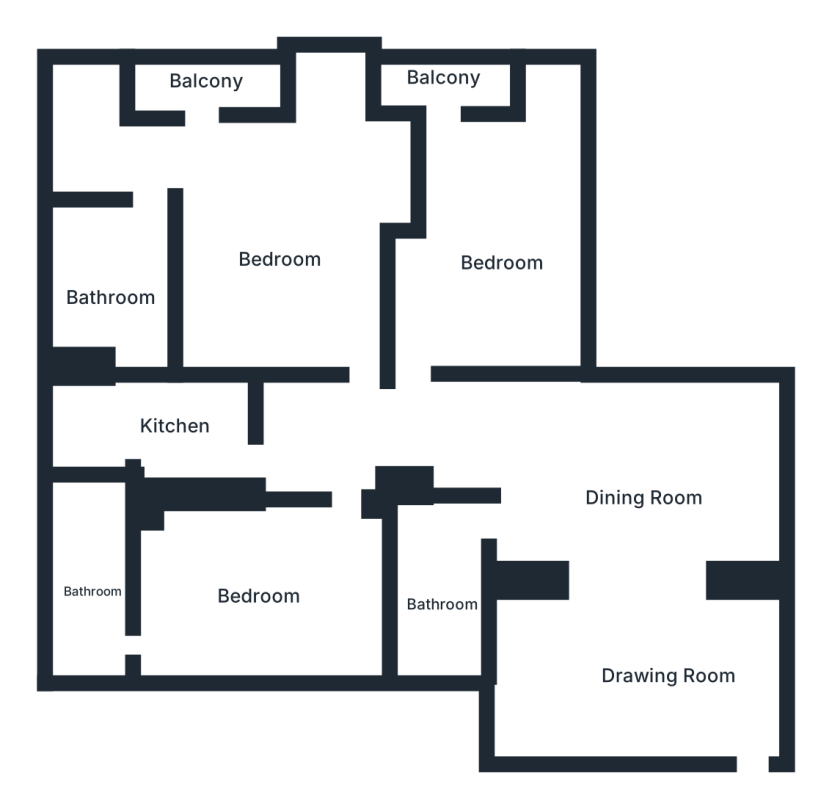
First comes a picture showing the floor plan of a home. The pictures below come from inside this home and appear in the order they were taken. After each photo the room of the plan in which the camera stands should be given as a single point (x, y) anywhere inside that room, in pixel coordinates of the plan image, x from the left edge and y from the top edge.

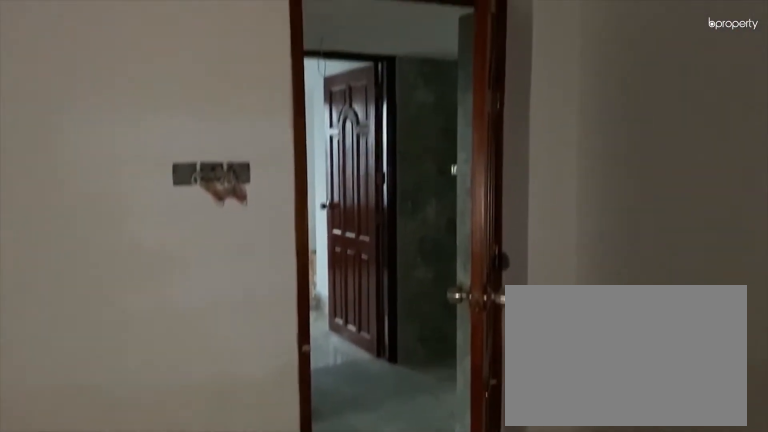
(261, 599)
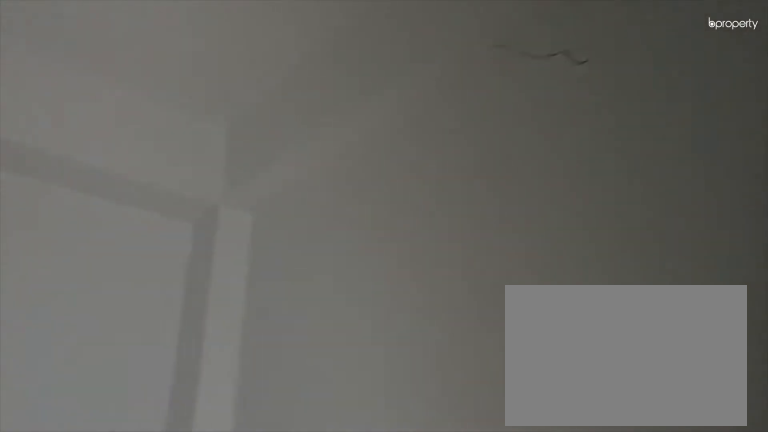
(261, 599)
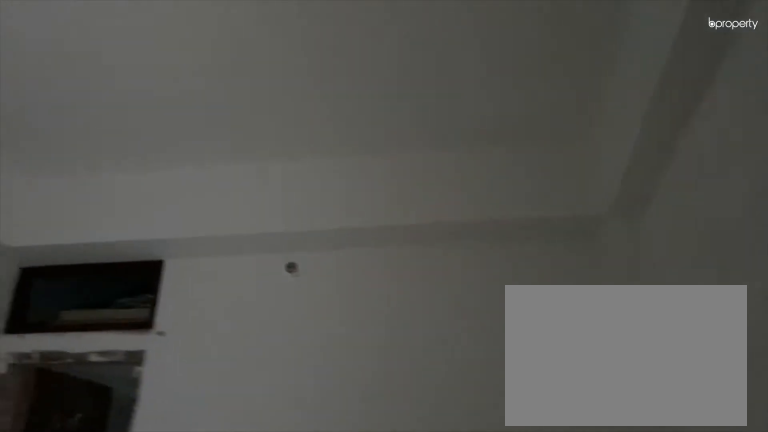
(261, 599)
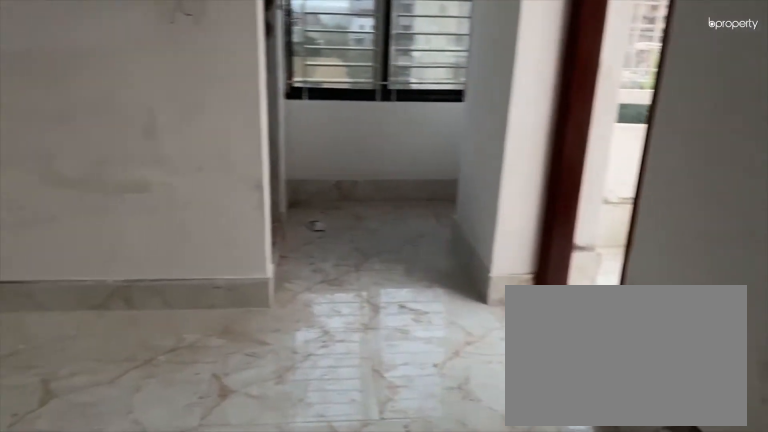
(286, 256)
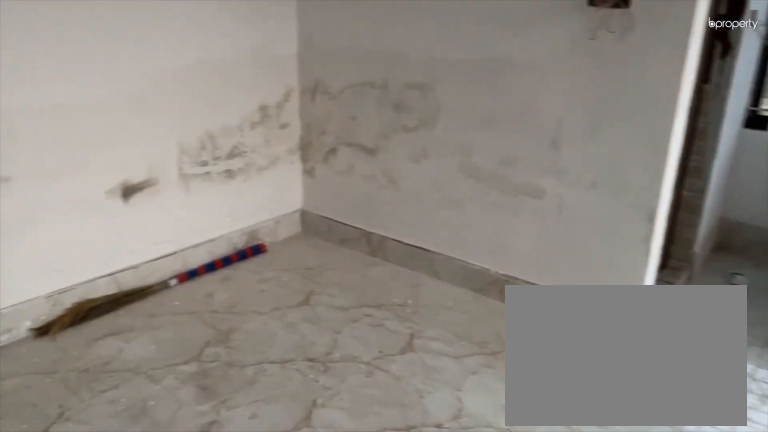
(286, 256)
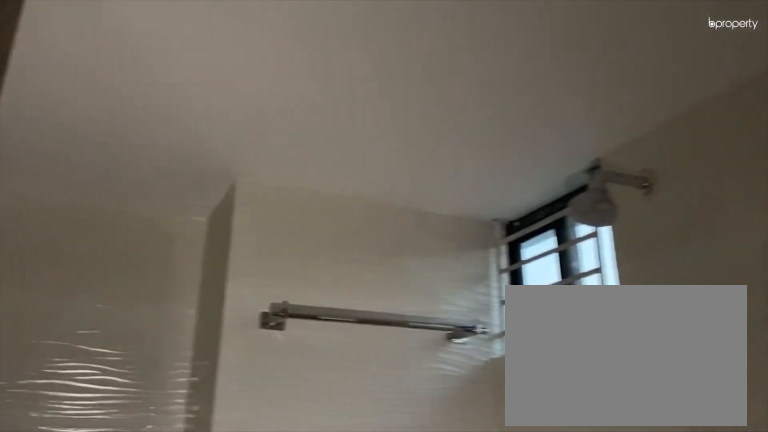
(111, 298)
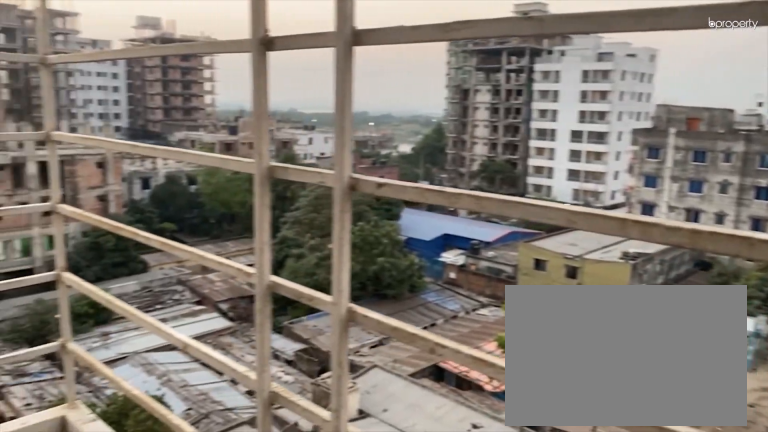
(207, 87)
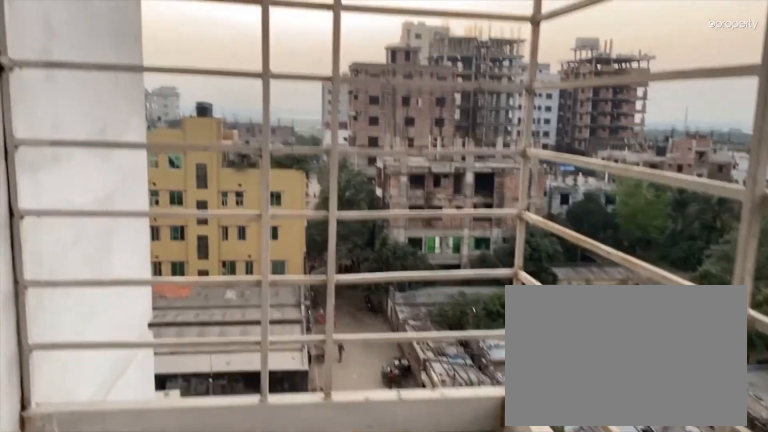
(207, 87)
